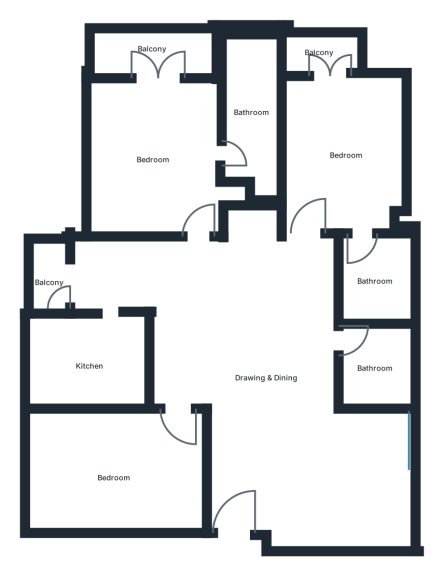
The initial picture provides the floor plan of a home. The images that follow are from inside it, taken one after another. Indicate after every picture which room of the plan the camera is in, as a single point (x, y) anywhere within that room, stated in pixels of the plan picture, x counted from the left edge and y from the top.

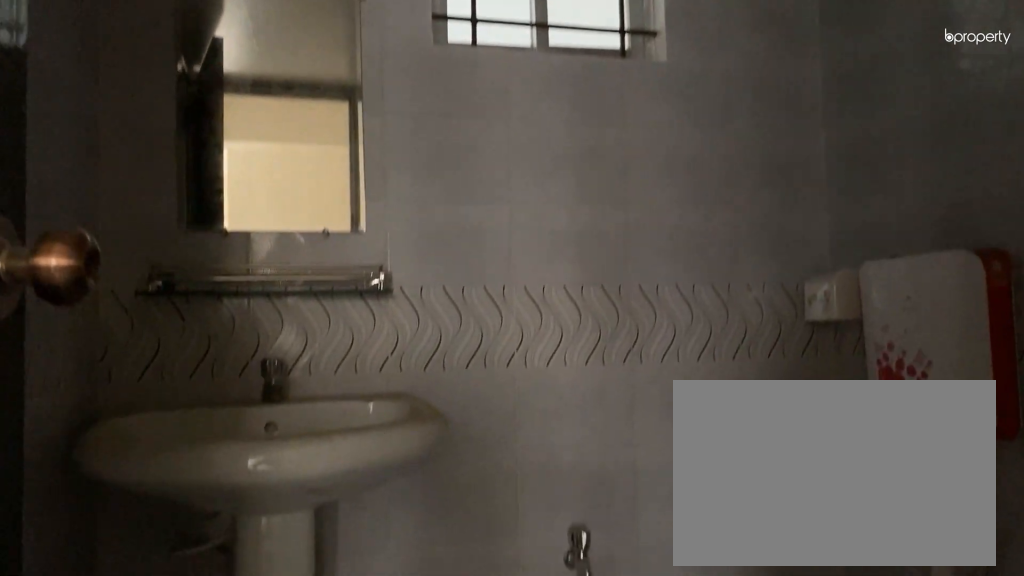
(374, 369)
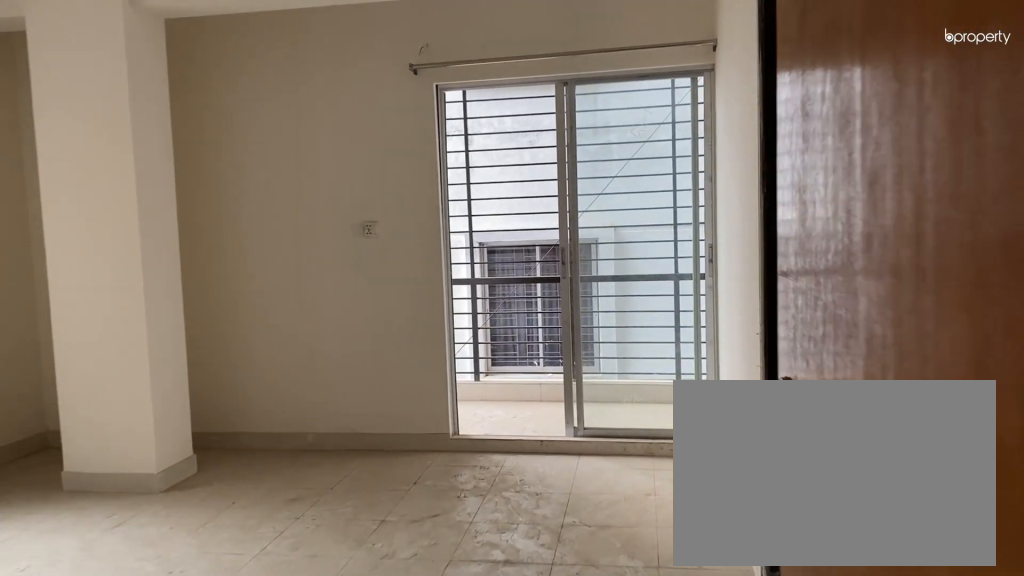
(152, 159)
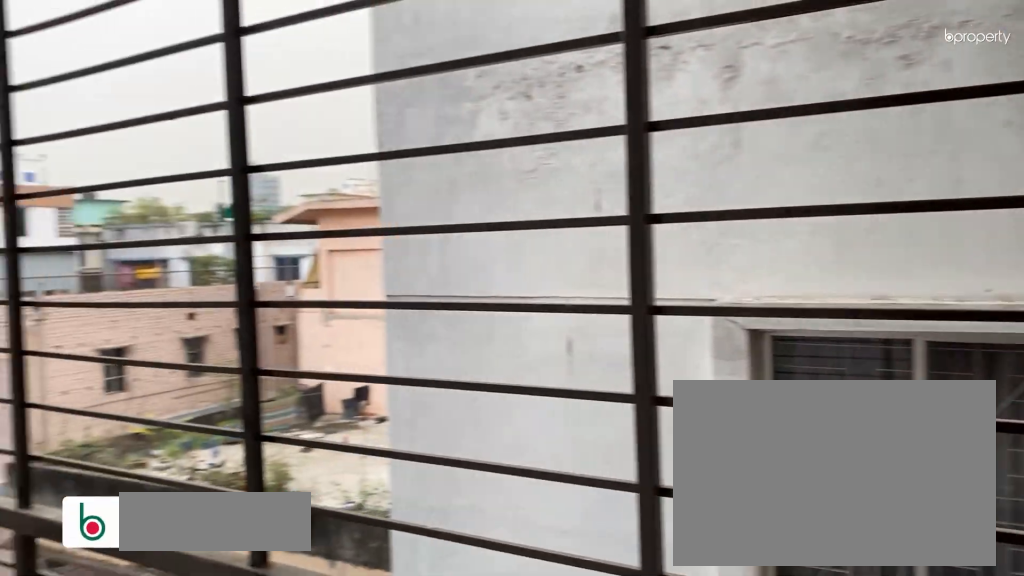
(152, 50)
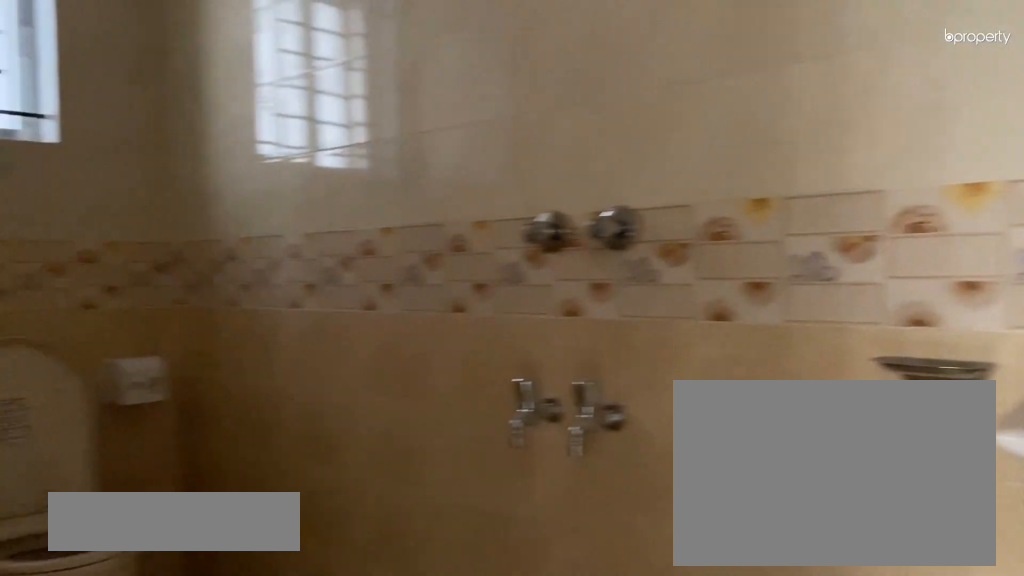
(251, 113)
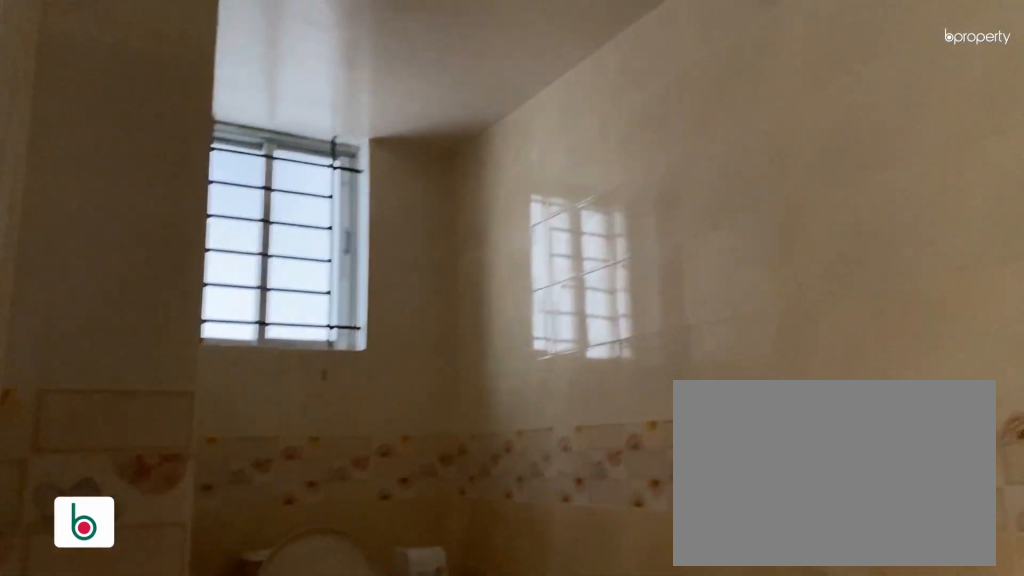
(251, 113)
